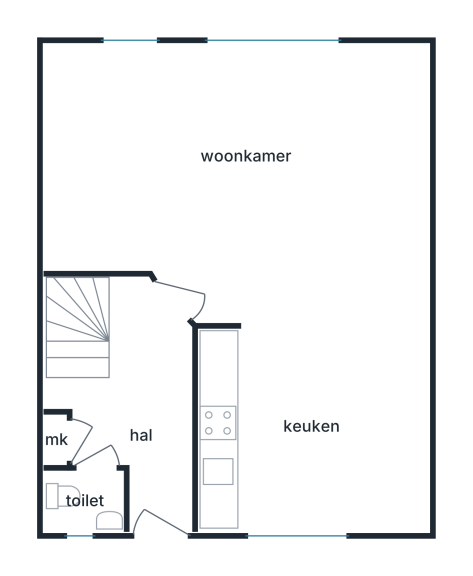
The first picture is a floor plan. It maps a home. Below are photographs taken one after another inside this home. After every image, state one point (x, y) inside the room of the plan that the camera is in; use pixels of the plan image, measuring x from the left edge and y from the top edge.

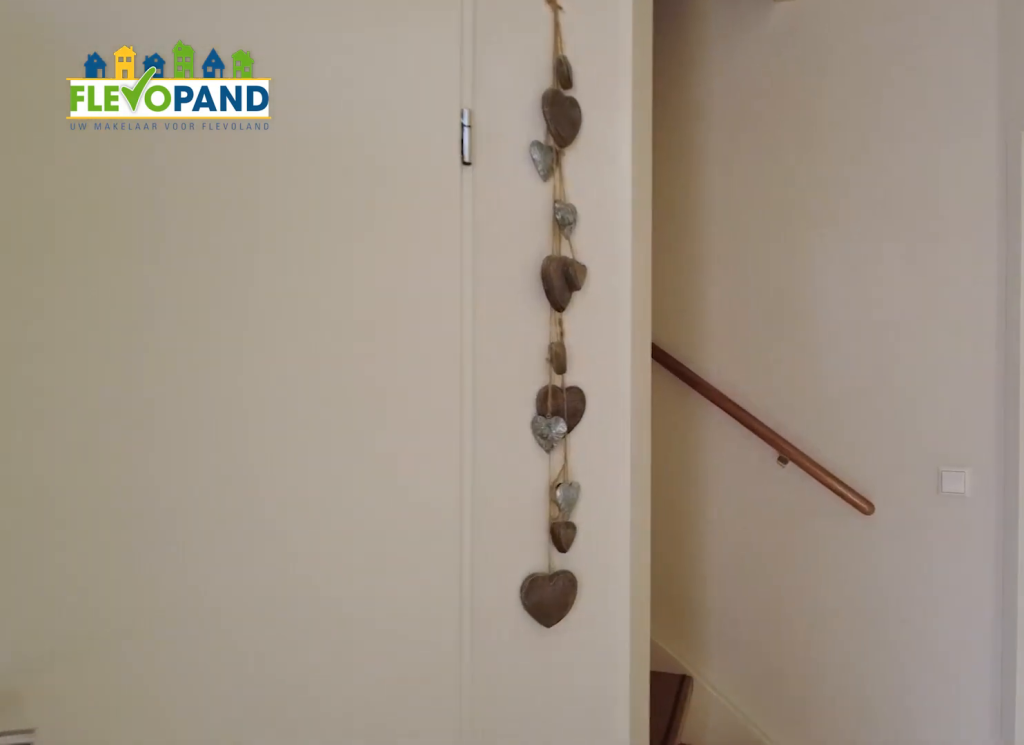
(140, 407)
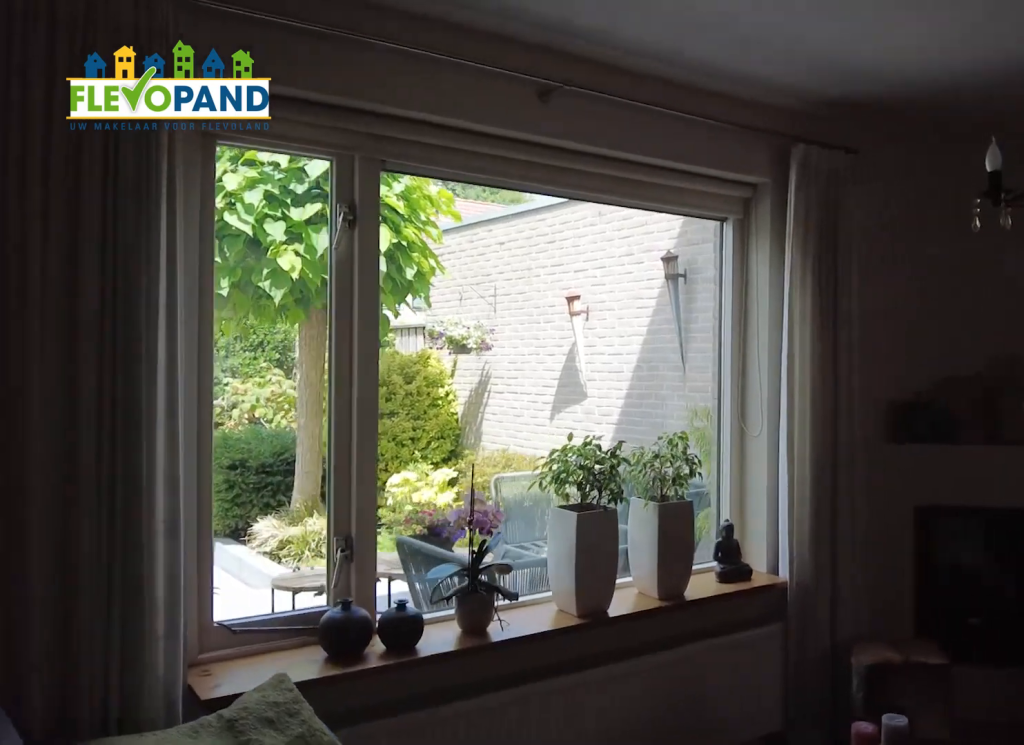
(157, 107)
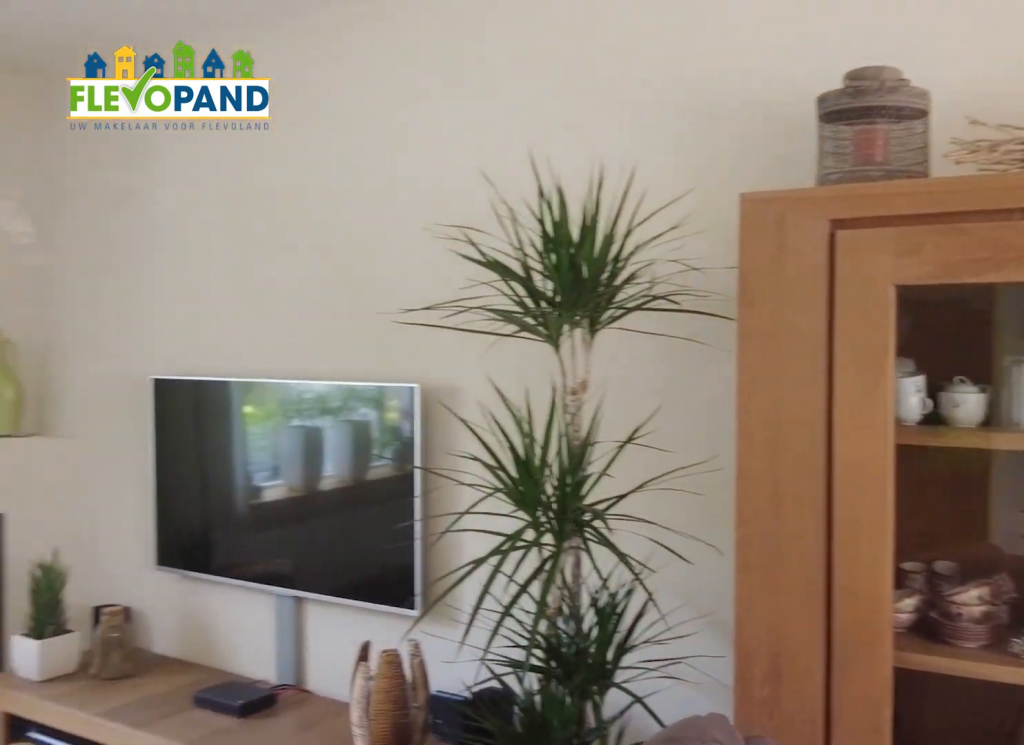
(157, 107)
